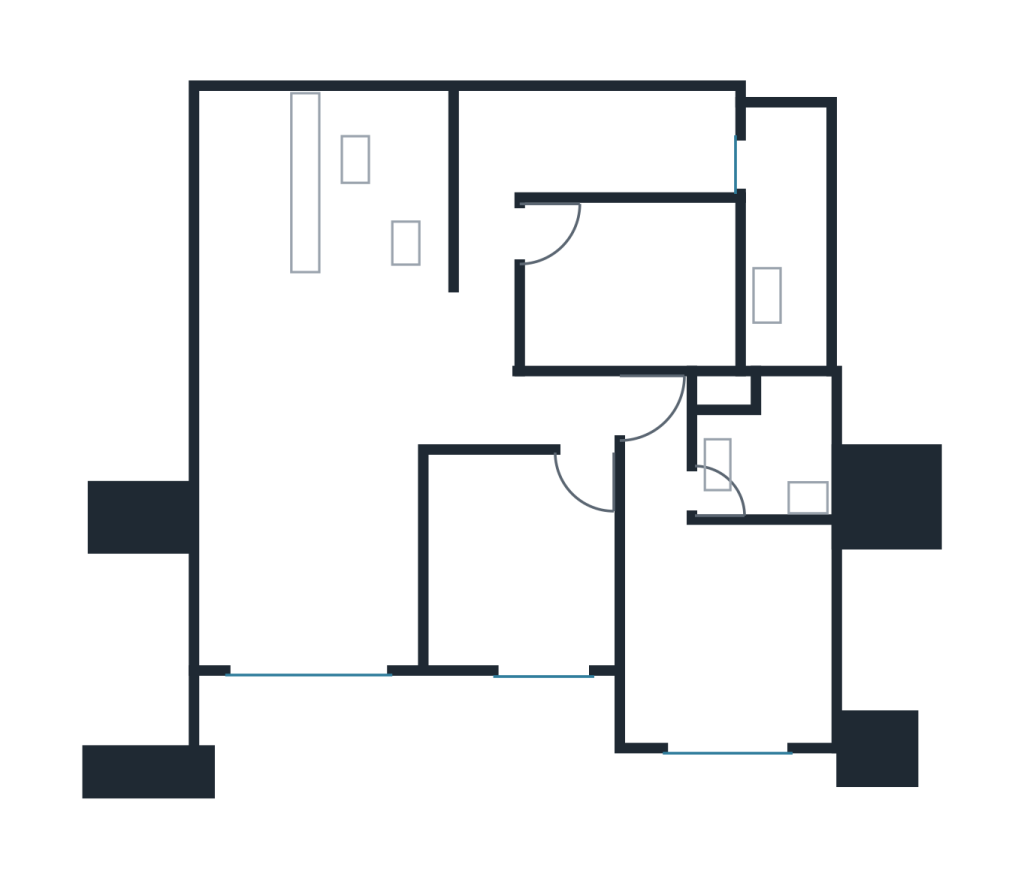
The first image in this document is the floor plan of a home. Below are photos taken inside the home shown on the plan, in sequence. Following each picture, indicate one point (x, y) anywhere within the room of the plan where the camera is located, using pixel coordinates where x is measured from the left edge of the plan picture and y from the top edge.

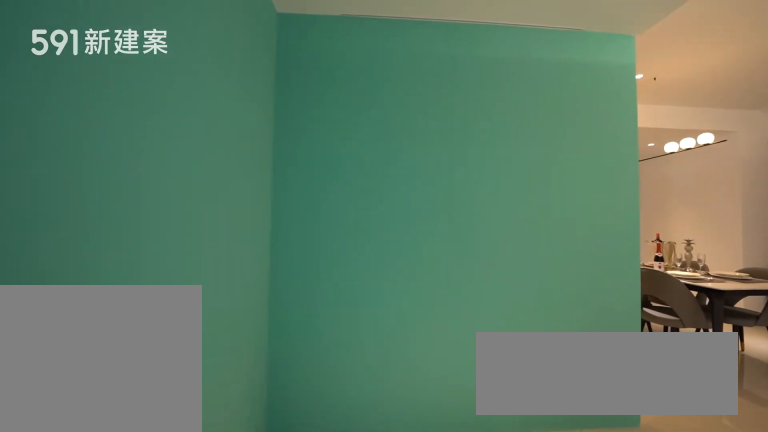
(254, 189)
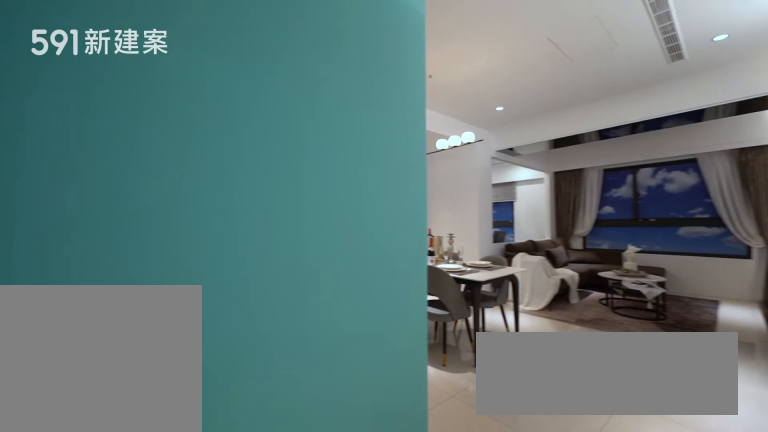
(254, 189)
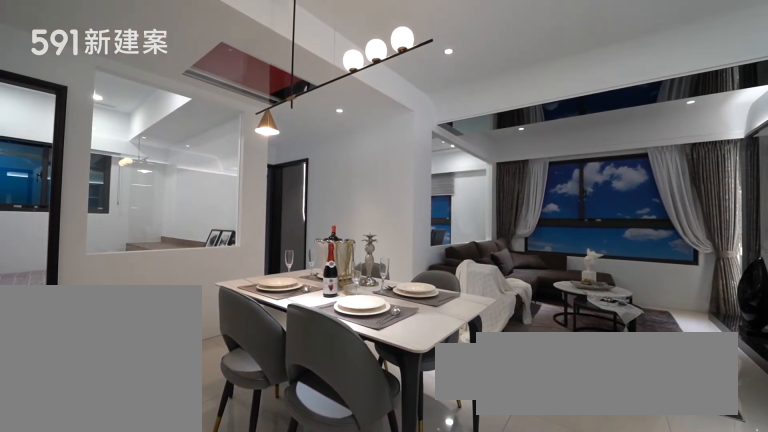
(332, 367)
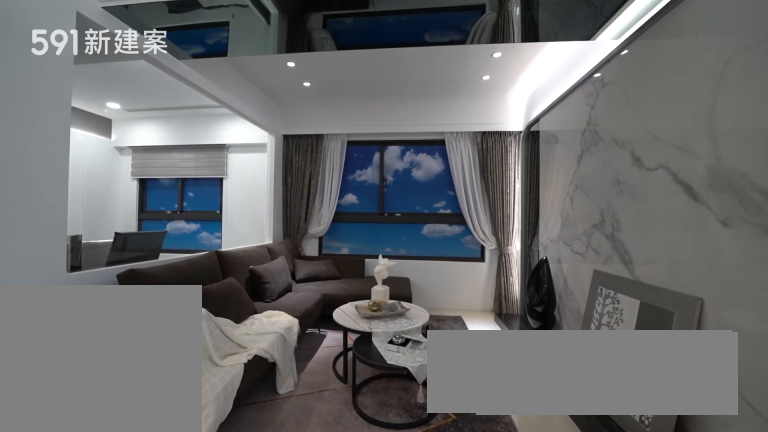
(309, 556)
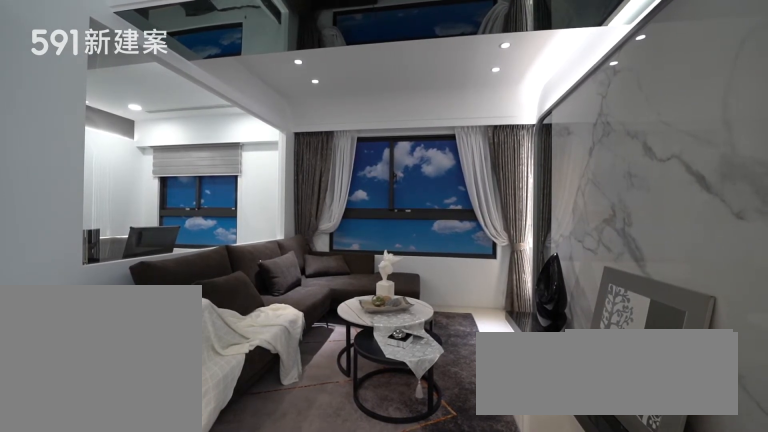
(309, 556)
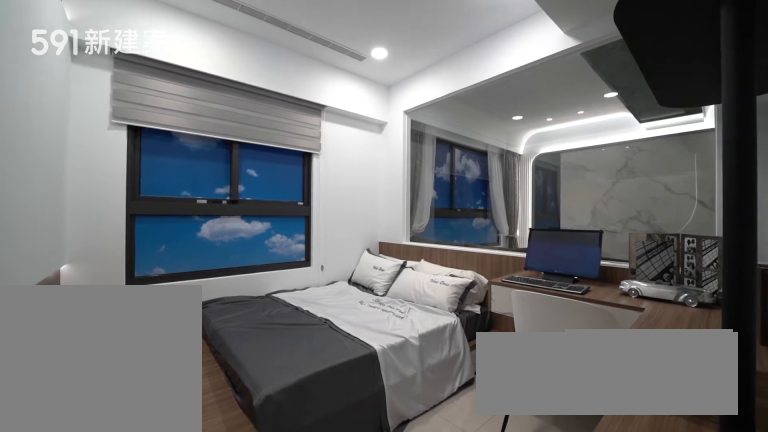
(520, 558)
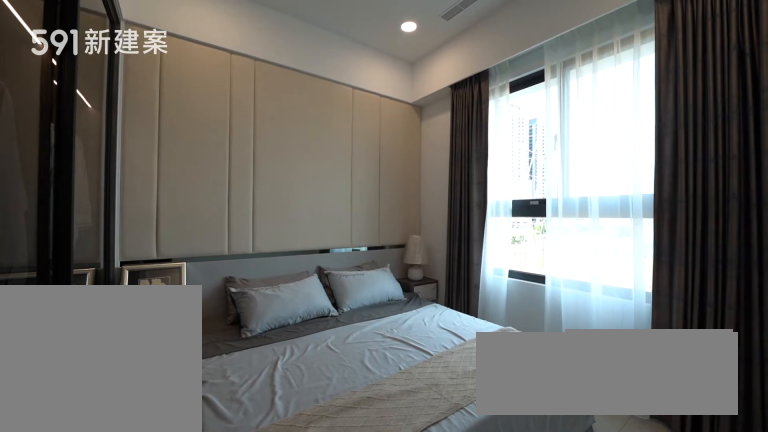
(719, 604)
